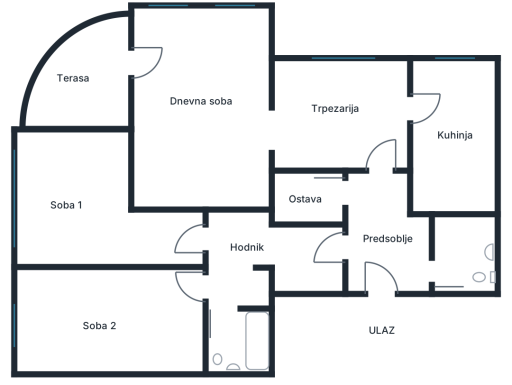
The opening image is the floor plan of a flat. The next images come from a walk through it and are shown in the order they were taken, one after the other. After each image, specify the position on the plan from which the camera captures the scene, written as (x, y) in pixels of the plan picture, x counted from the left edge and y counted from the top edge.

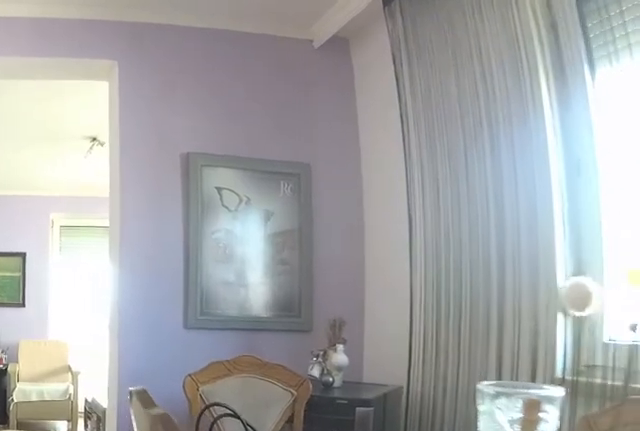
(374, 140)
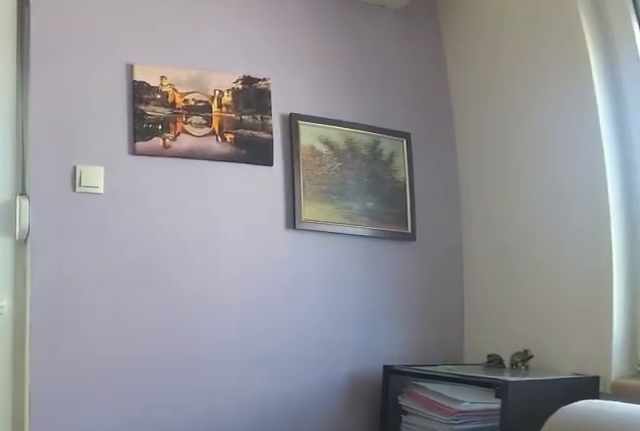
(222, 71)
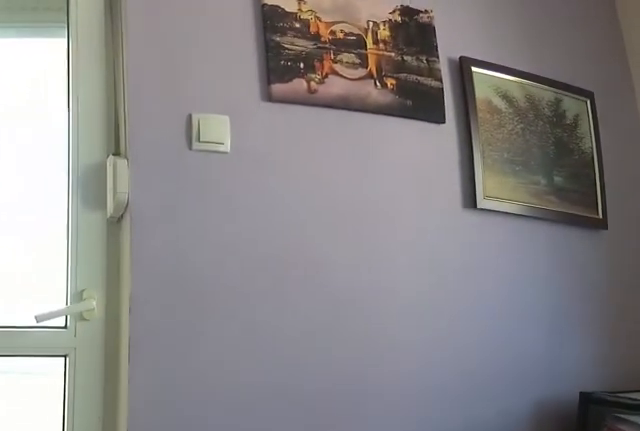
(194, 72)
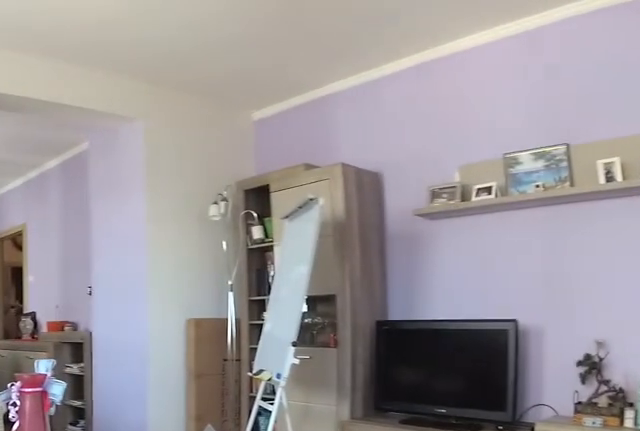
(139, 60)
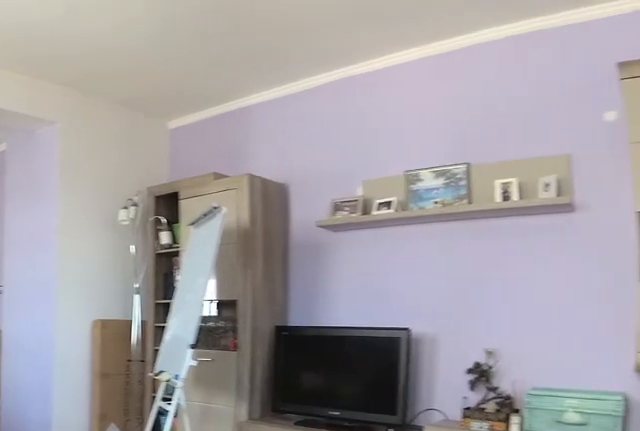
(143, 57)
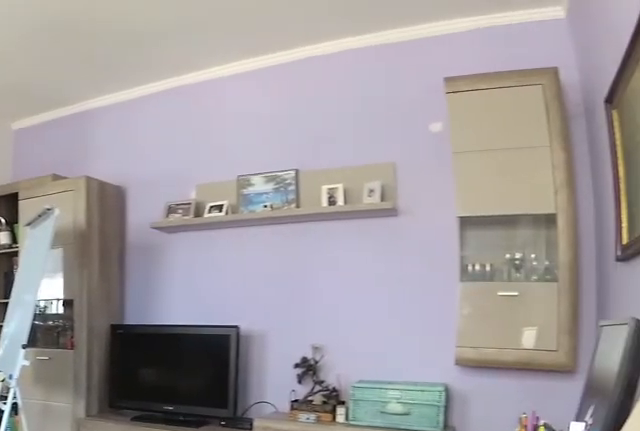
(146, 56)
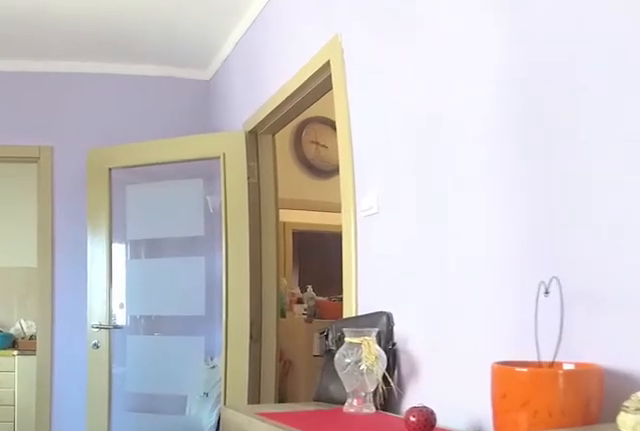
(295, 131)
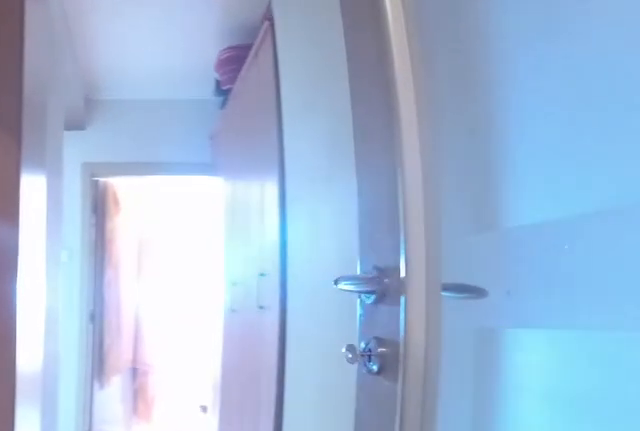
(370, 244)
